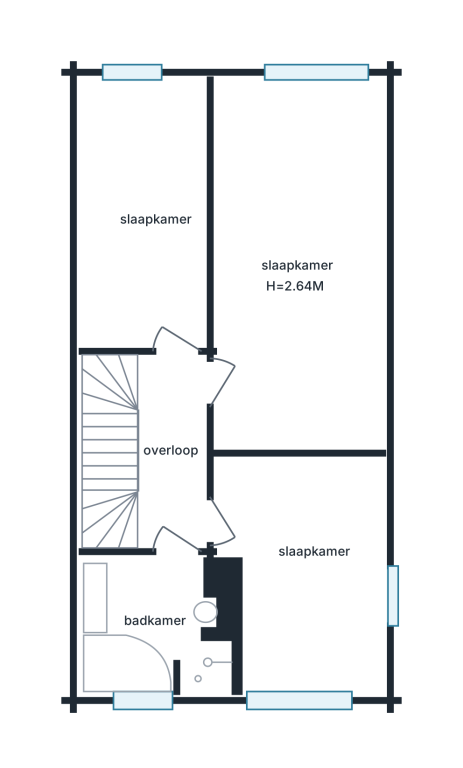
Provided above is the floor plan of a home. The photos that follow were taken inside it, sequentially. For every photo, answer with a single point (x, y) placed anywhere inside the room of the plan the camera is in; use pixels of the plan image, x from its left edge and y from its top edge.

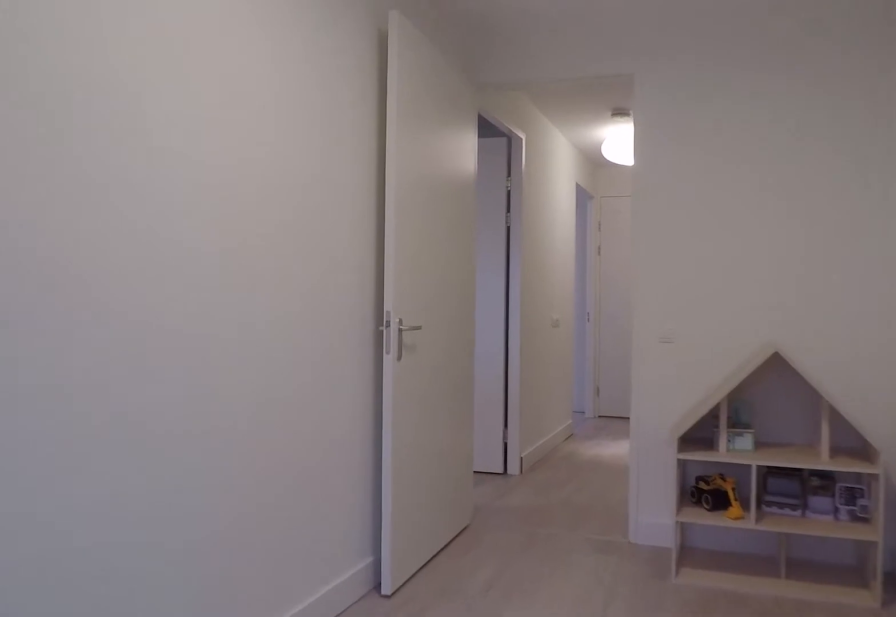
(138, 336)
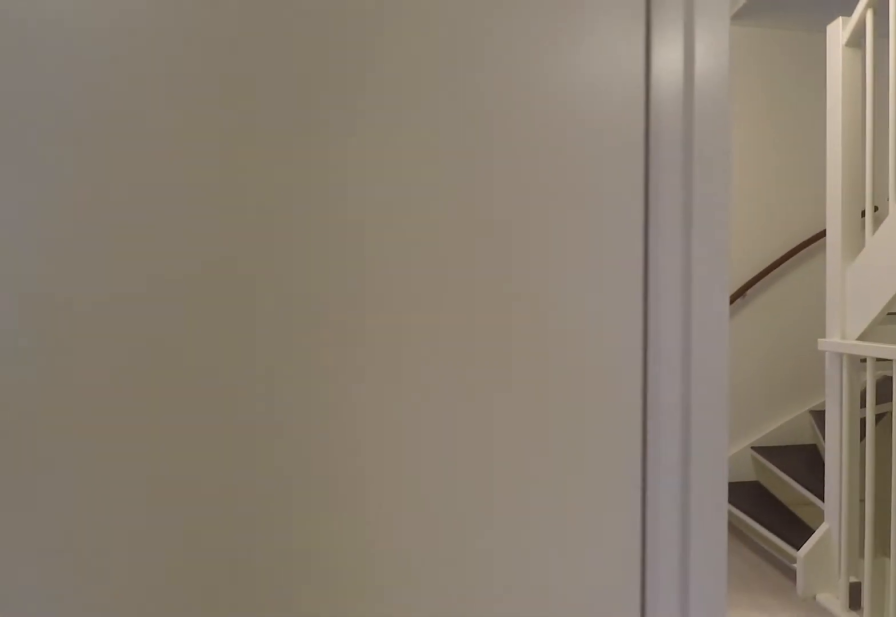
(304, 300)
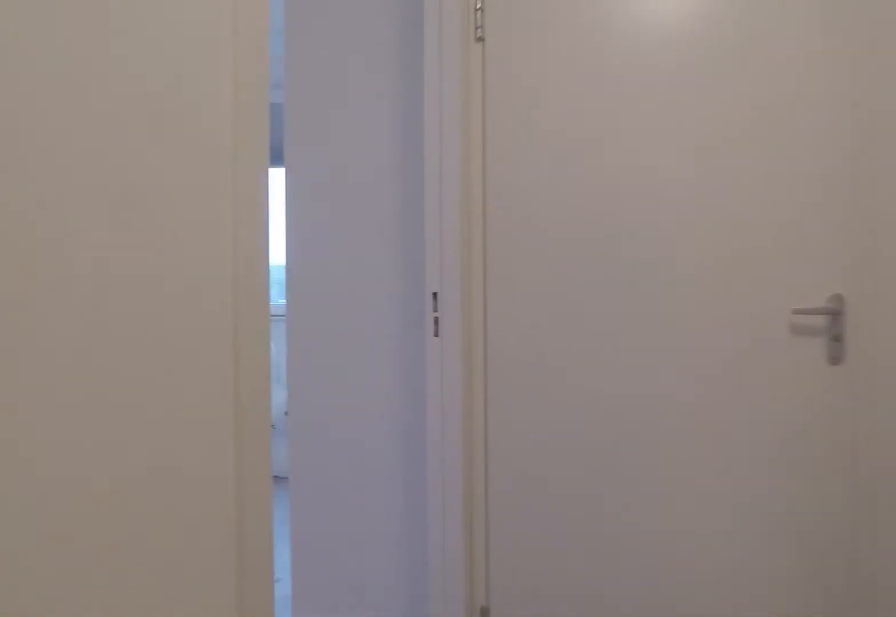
(171, 452)
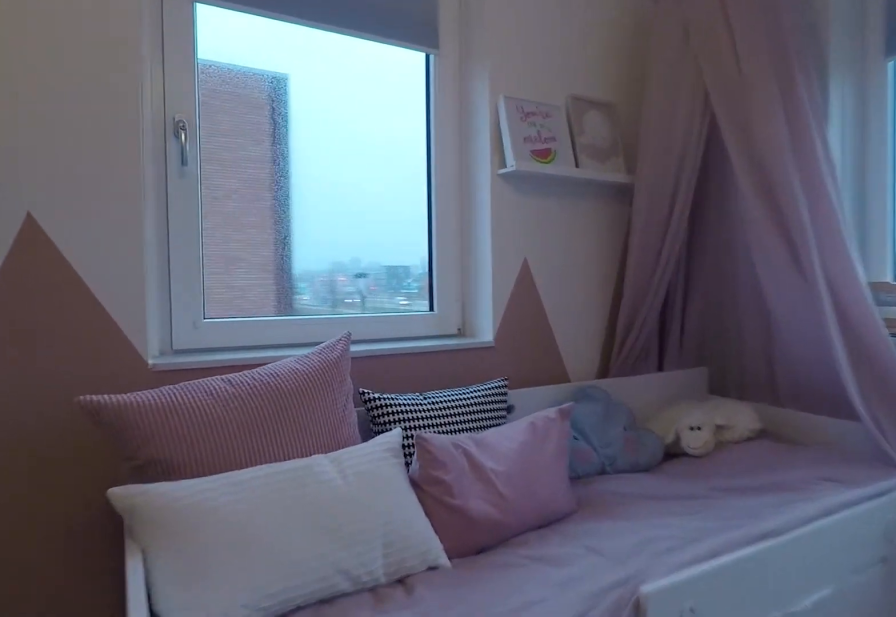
(305, 582)
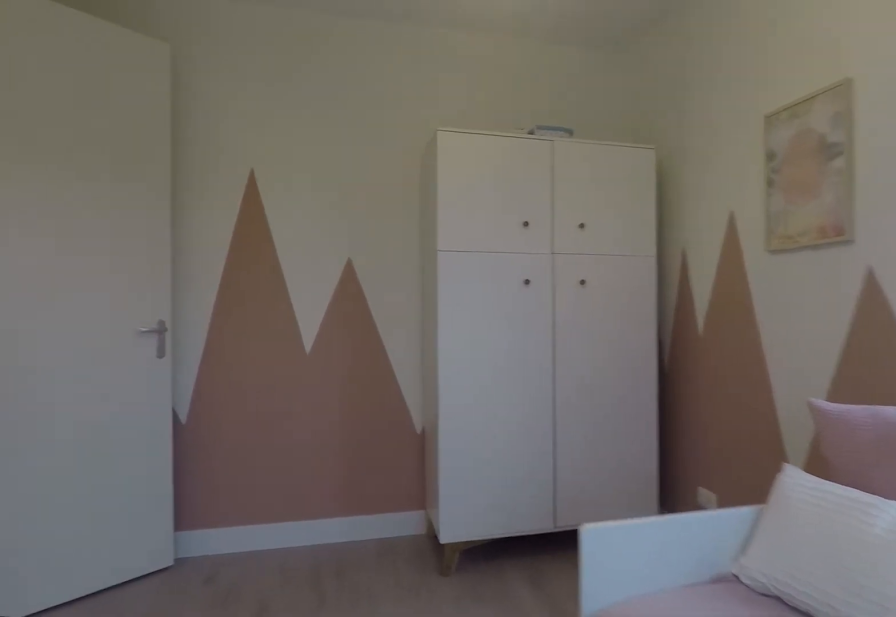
(305, 582)
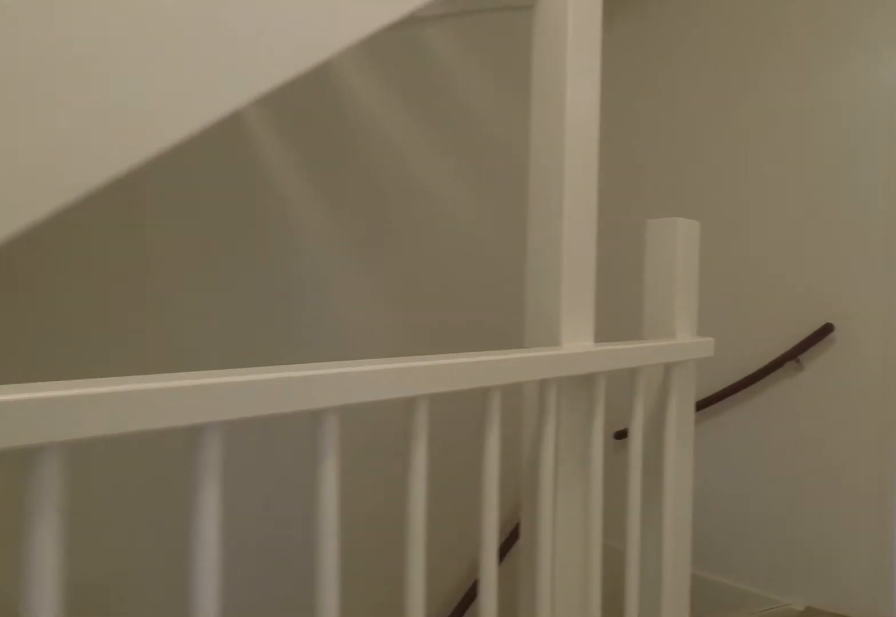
(171, 452)
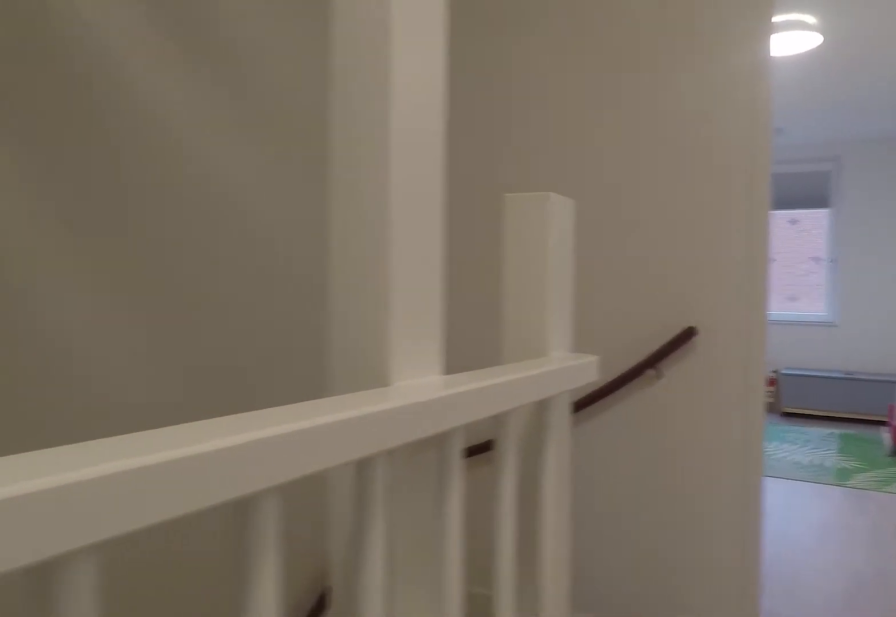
(171, 452)
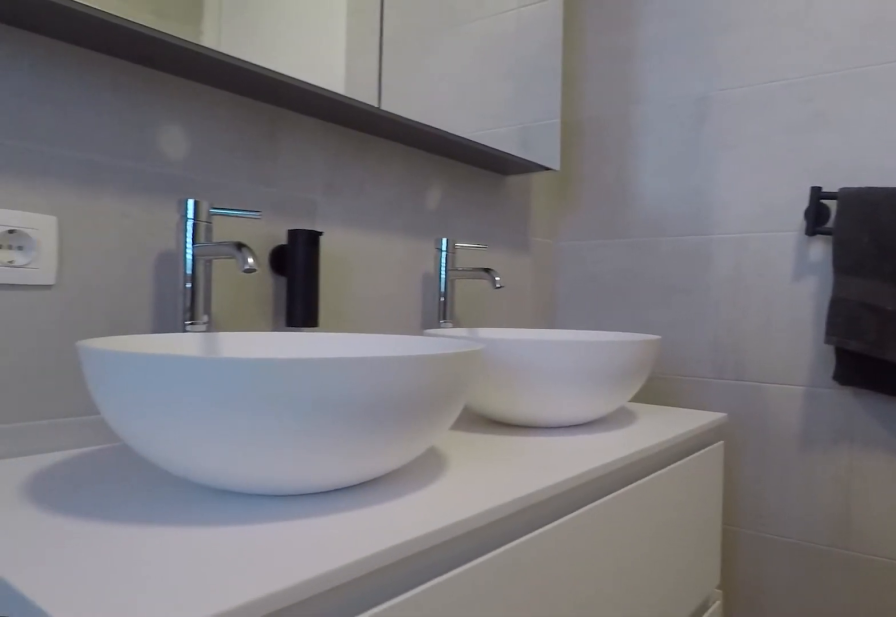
(151, 627)
